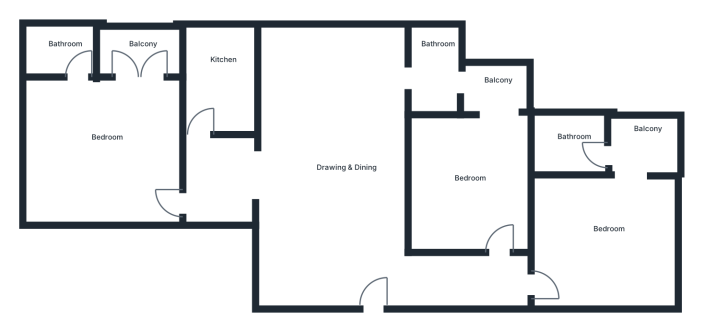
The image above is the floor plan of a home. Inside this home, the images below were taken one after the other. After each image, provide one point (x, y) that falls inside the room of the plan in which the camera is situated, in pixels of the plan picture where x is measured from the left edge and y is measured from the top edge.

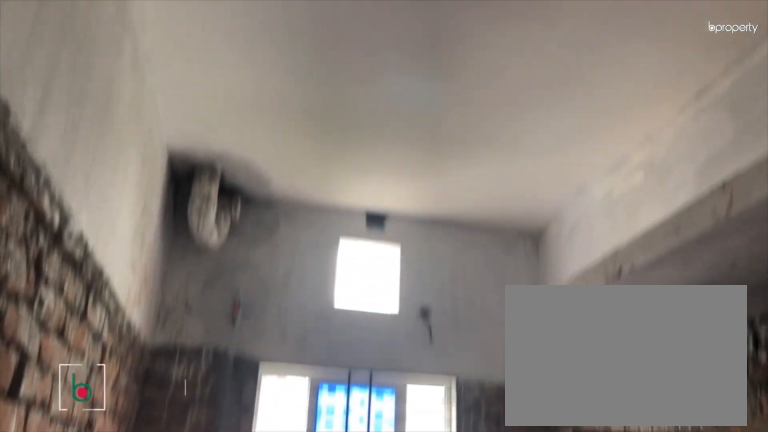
(232, 80)
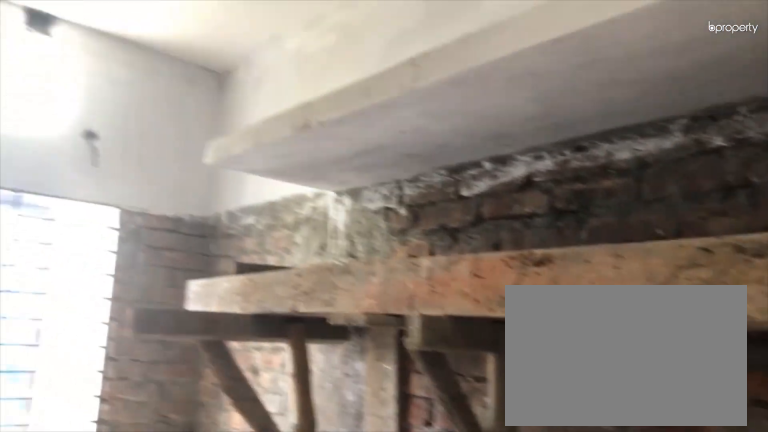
(232, 80)
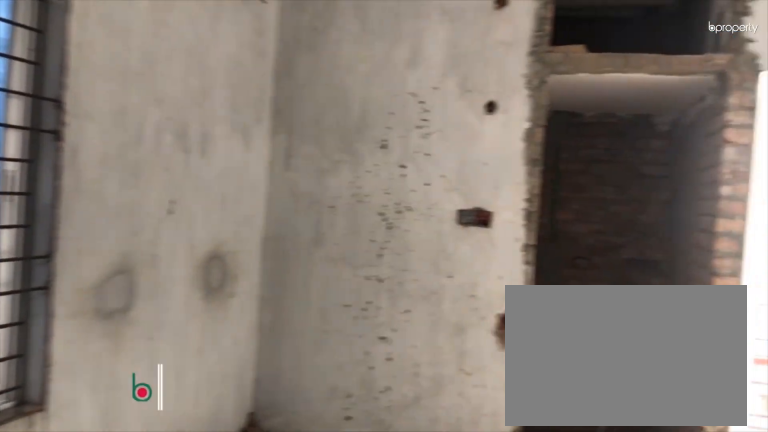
(98, 136)
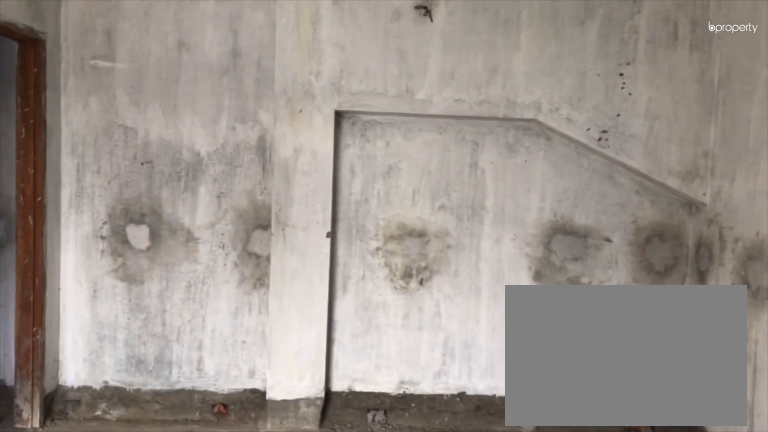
(98, 136)
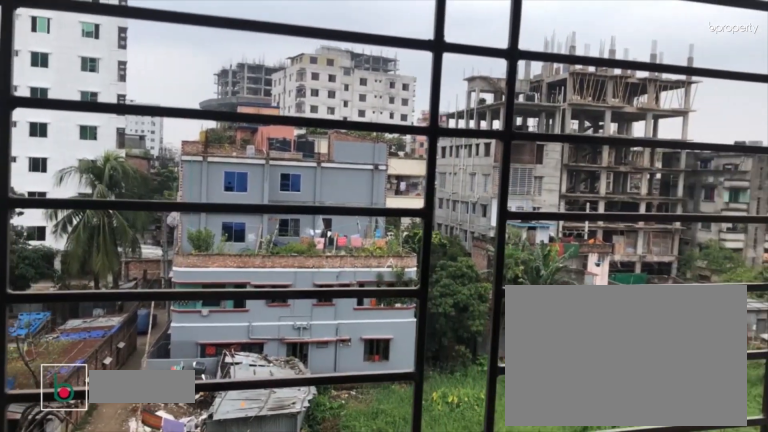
(143, 50)
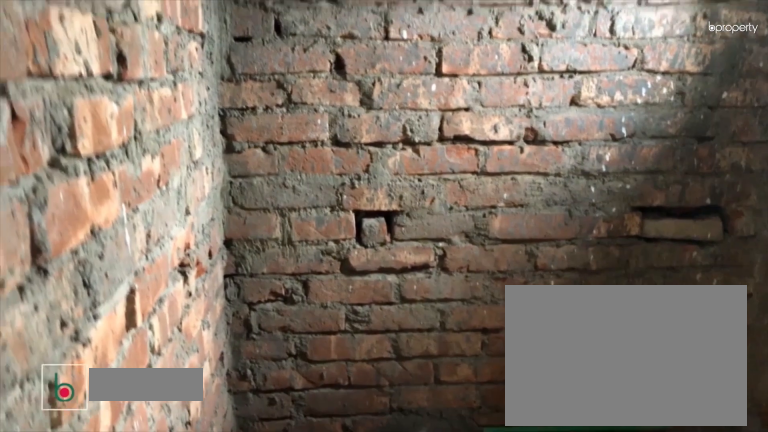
(69, 49)
